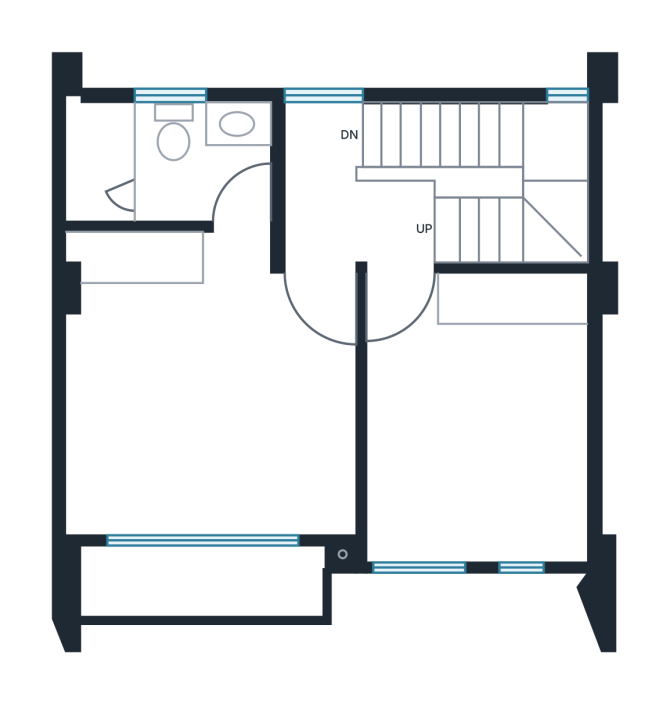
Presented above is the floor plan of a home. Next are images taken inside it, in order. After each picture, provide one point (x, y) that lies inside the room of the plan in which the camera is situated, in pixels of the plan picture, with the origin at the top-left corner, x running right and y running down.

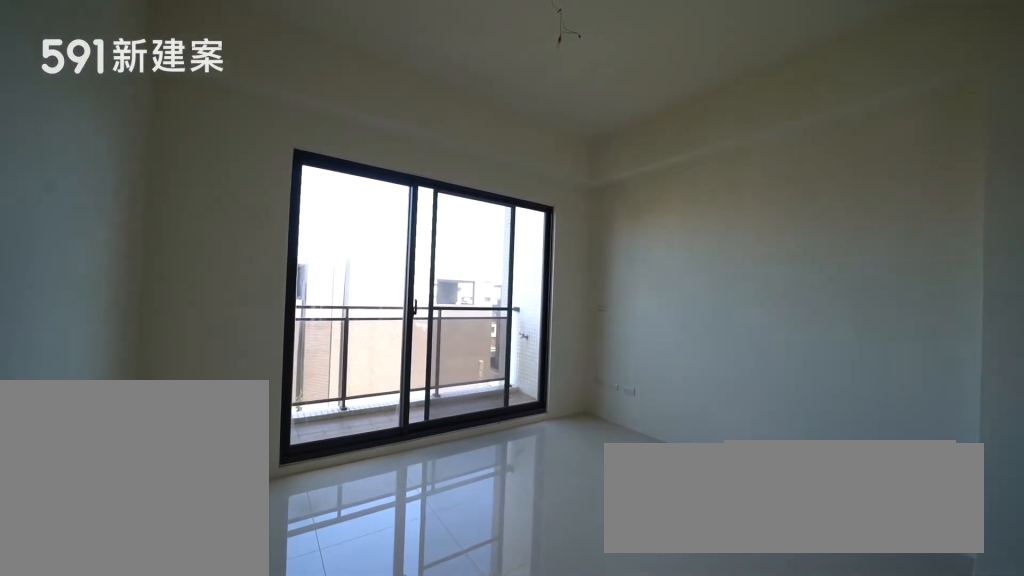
(202, 390)
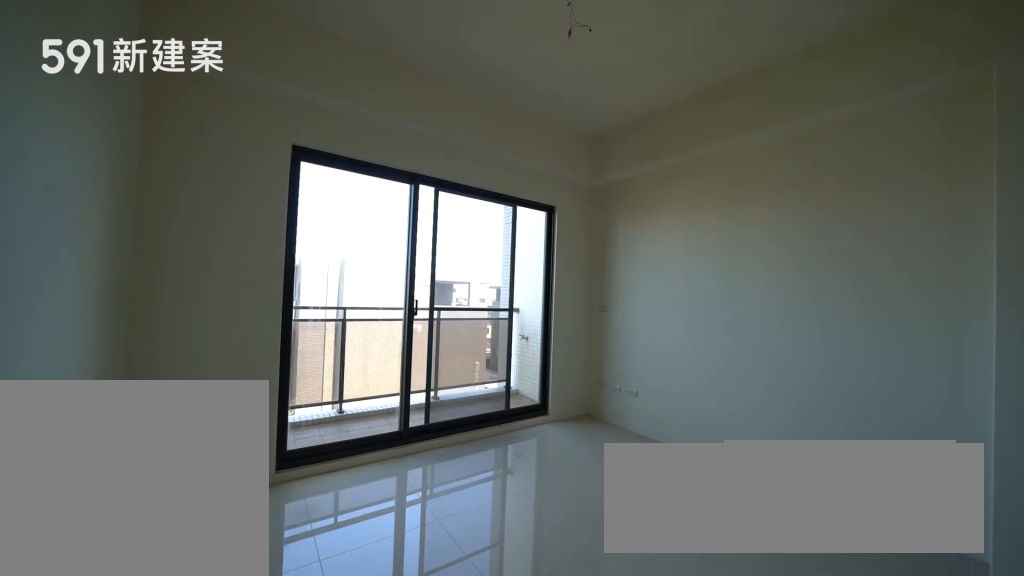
(202, 390)
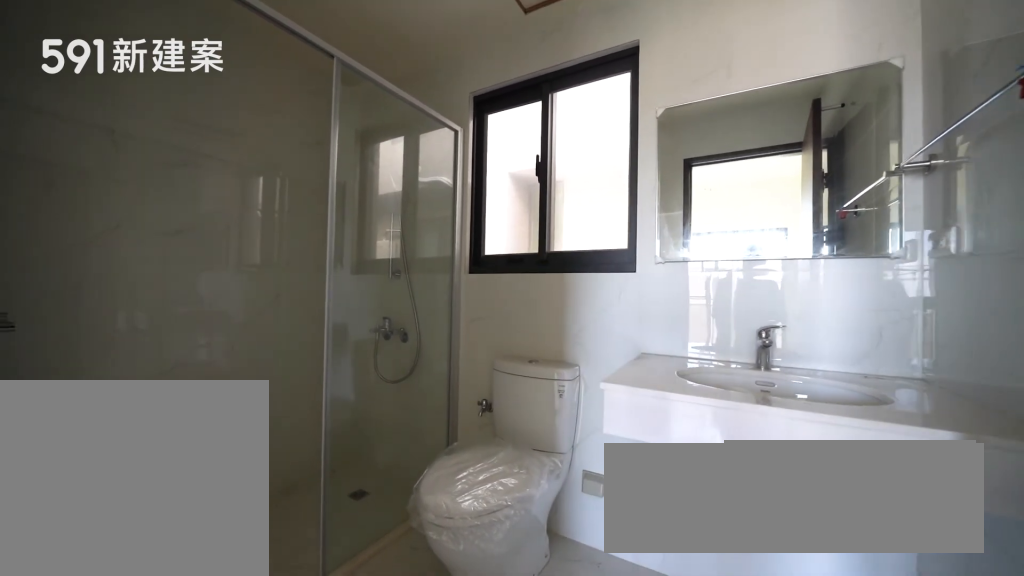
(166, 157)
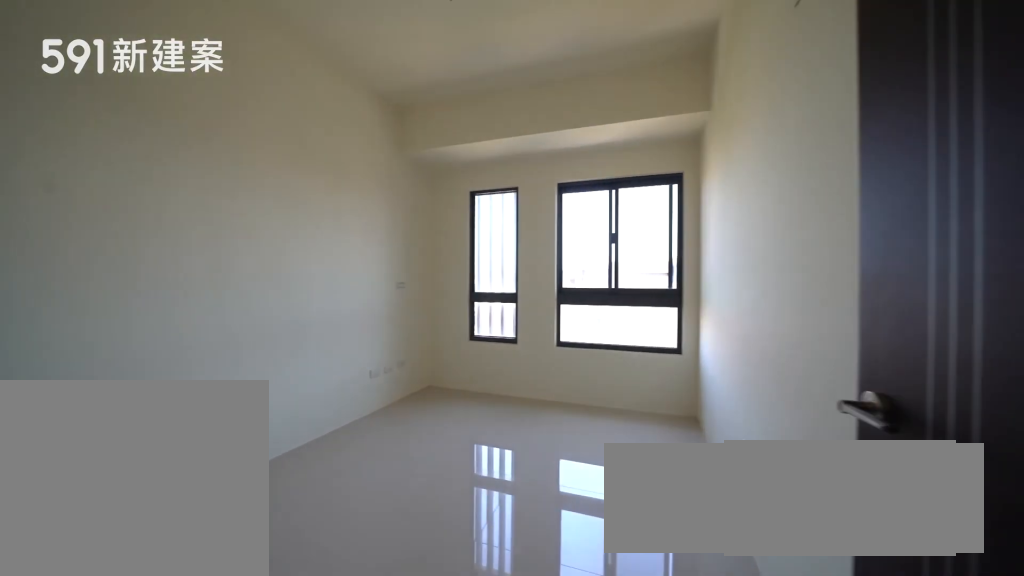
(479, 419)
